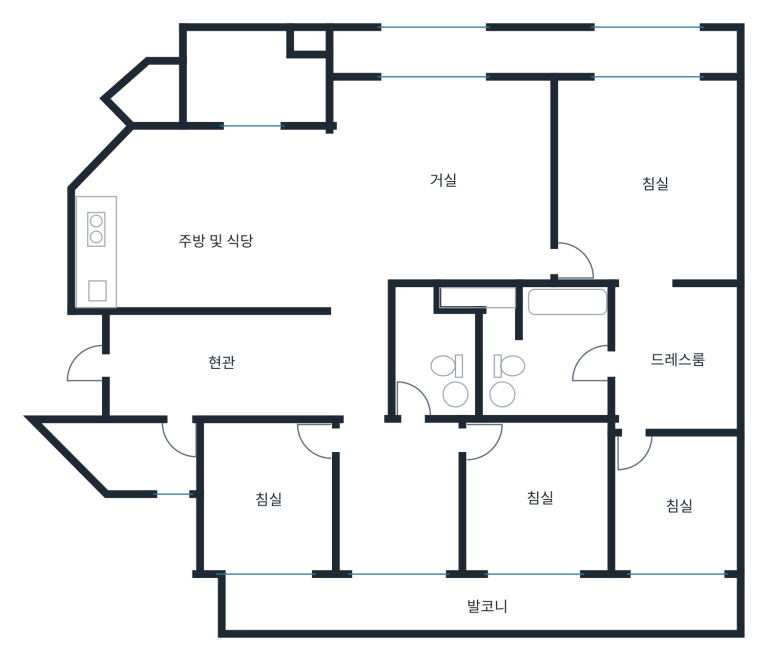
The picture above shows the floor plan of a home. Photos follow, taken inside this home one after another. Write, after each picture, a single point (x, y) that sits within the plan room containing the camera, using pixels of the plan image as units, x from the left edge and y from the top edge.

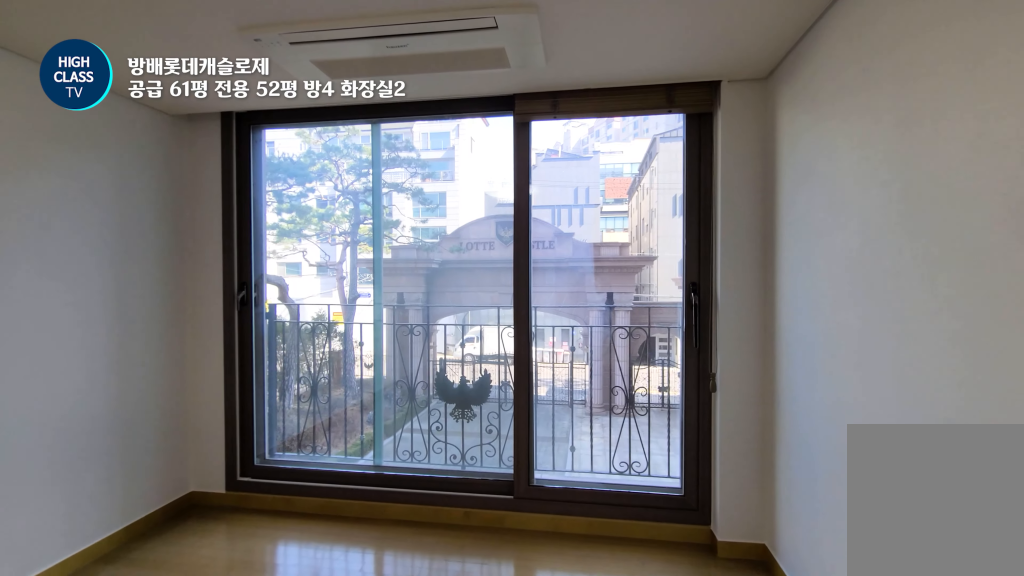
(538, 525)
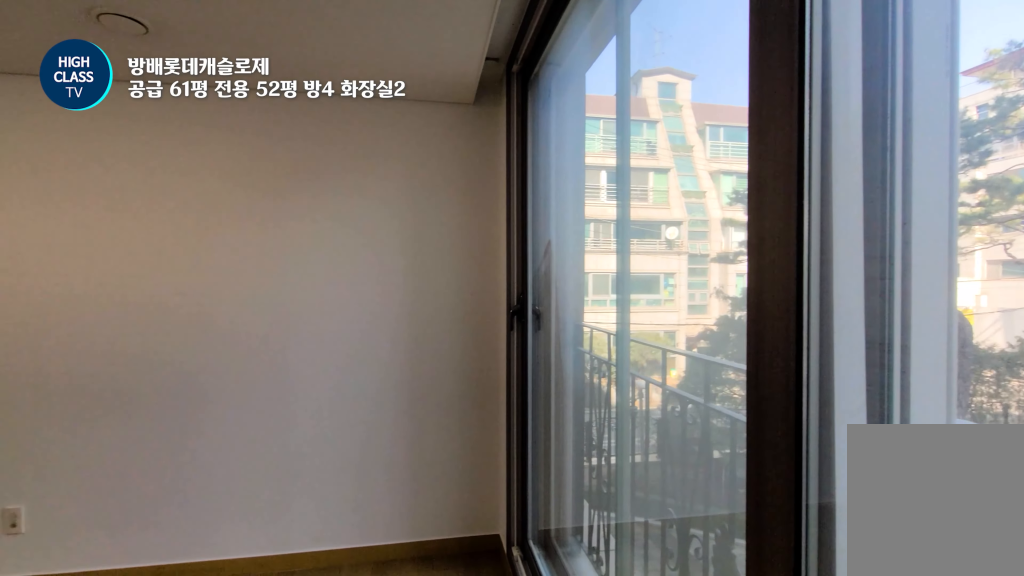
(538, 525)
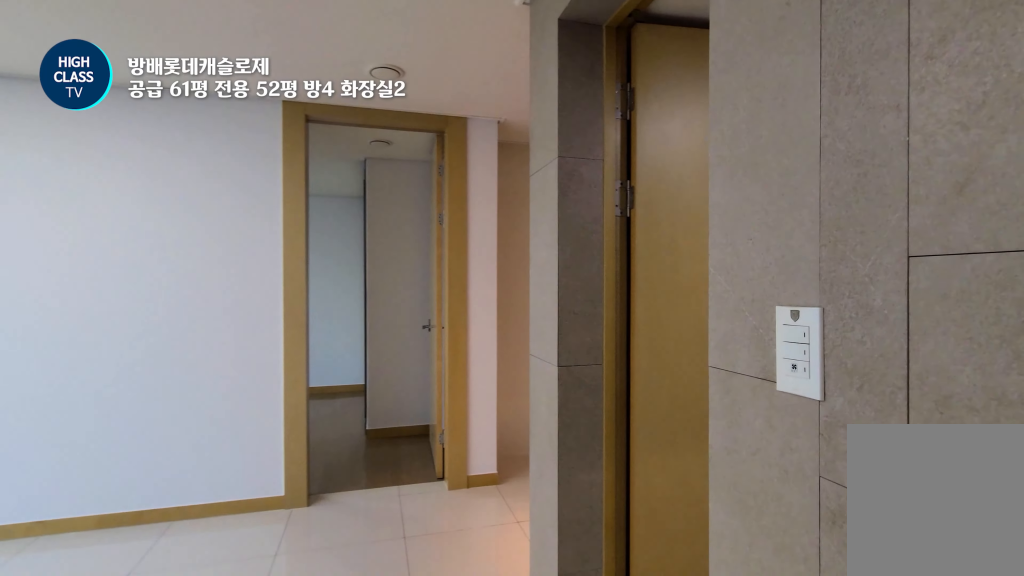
(399, 509)
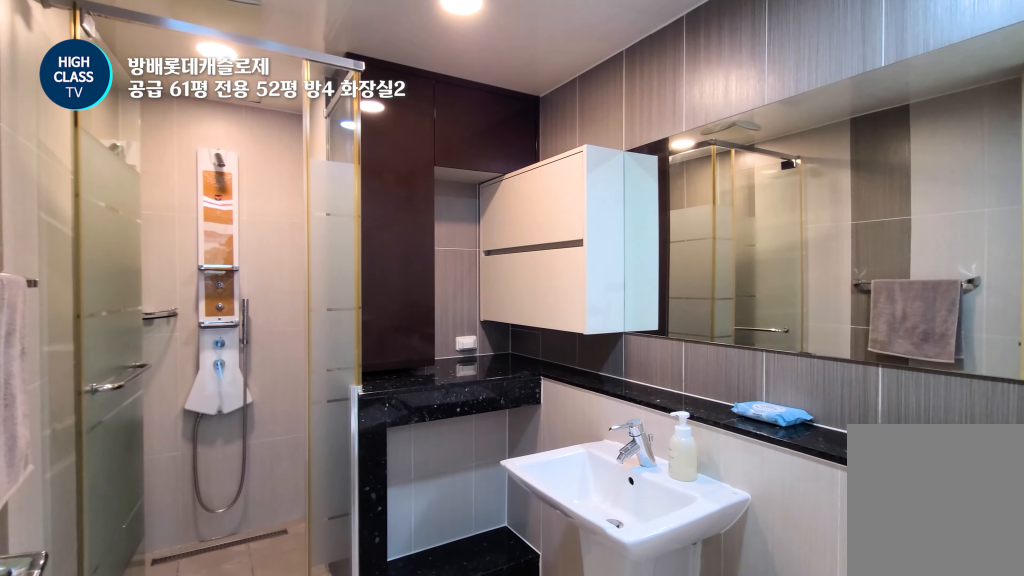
(432, 351)
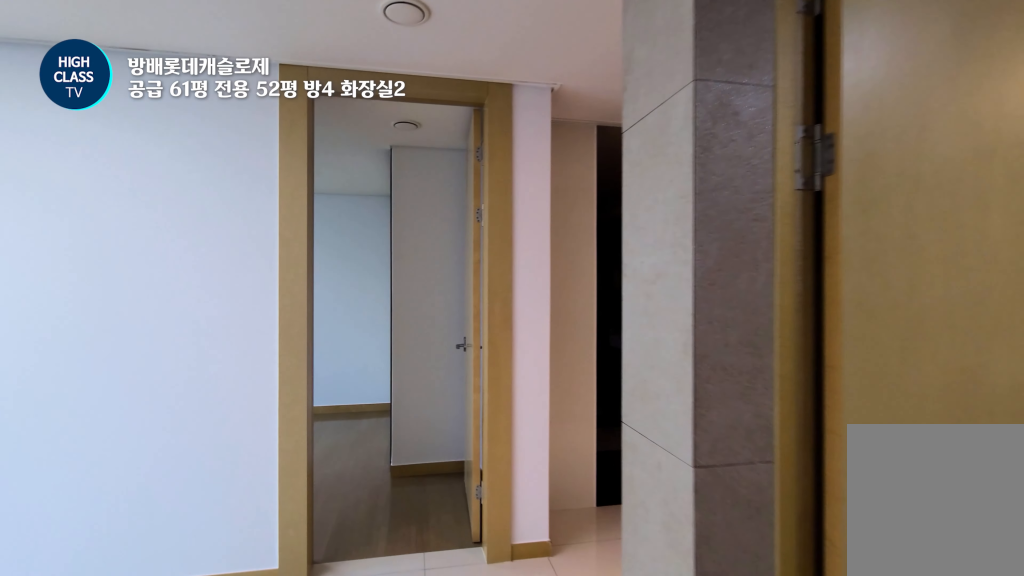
(399, 509)
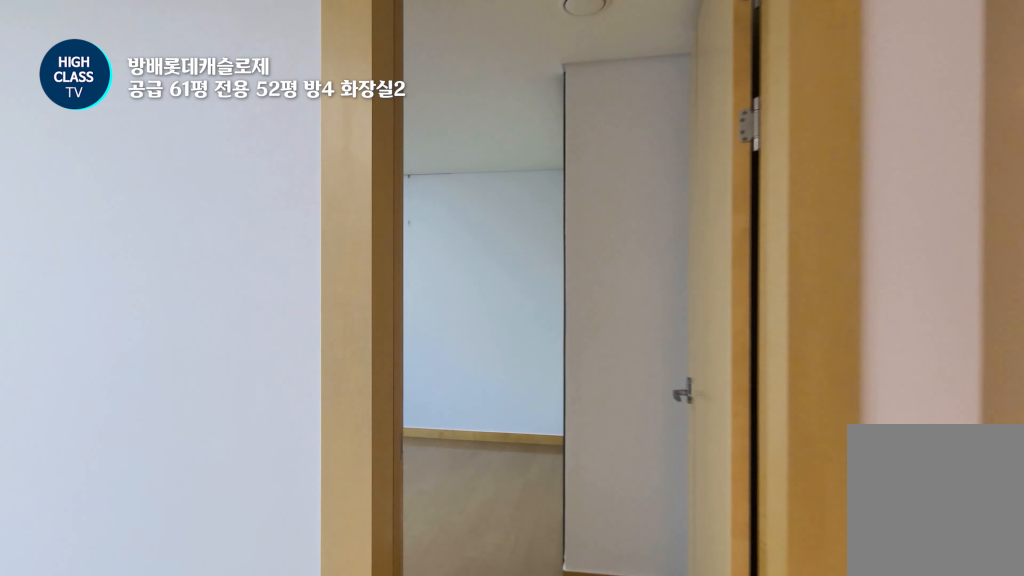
(399, 509)
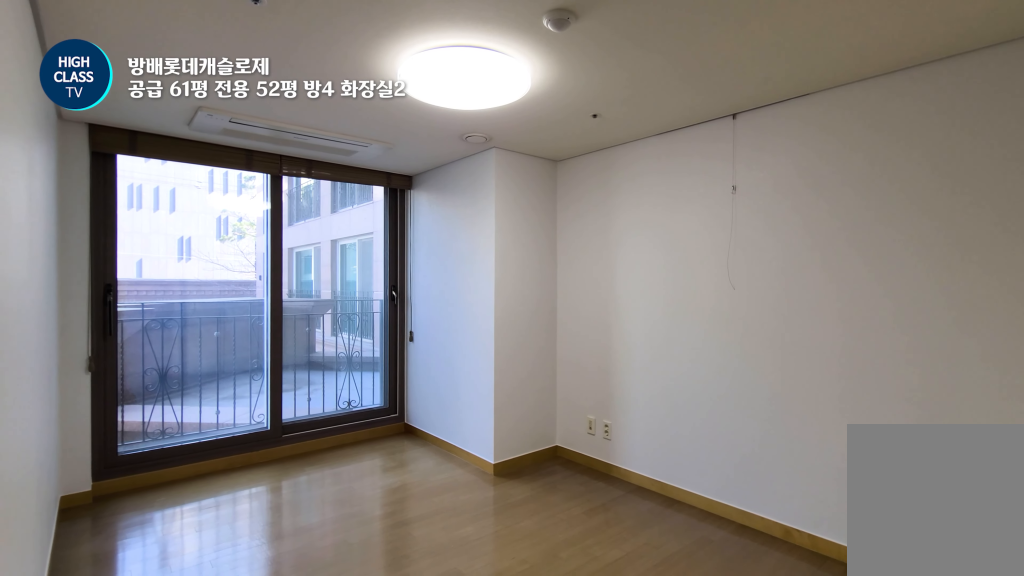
(271, 522)
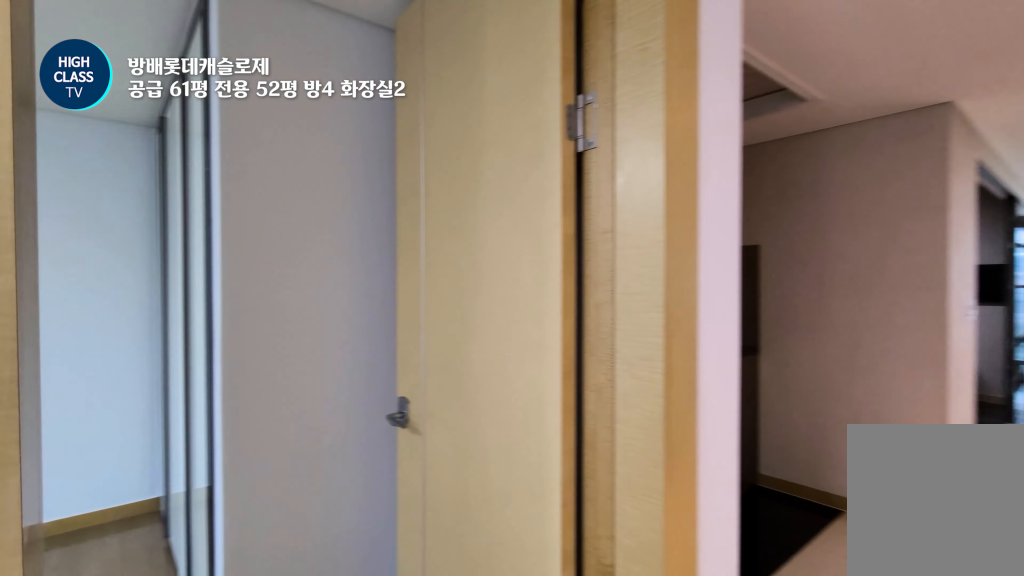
(399, 499)
